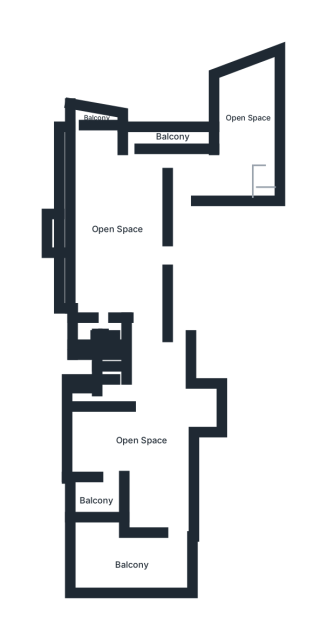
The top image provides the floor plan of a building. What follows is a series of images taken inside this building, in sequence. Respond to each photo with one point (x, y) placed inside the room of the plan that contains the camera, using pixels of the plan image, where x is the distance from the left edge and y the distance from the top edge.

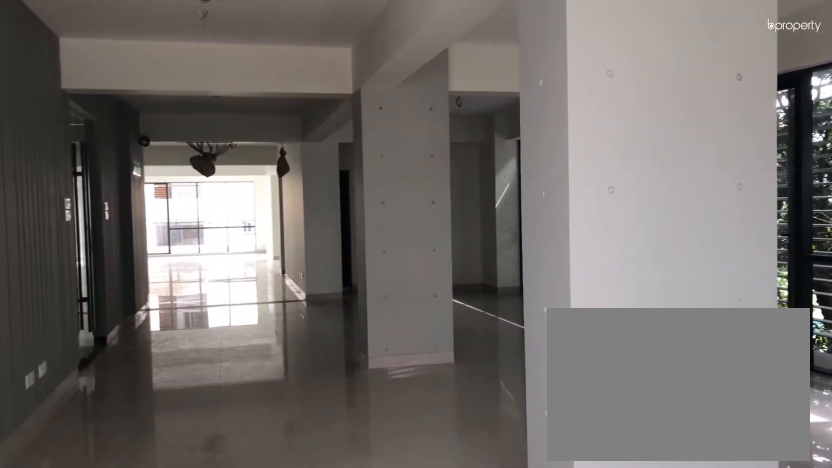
(122, 235)
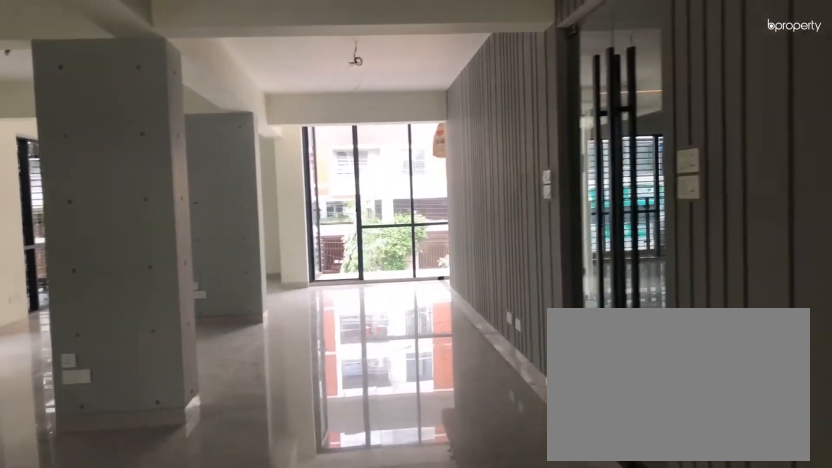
(122, 235)
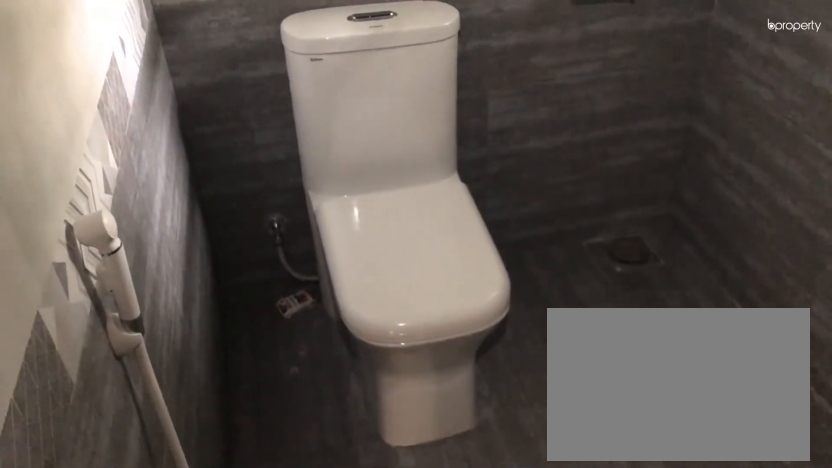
(83, 341)
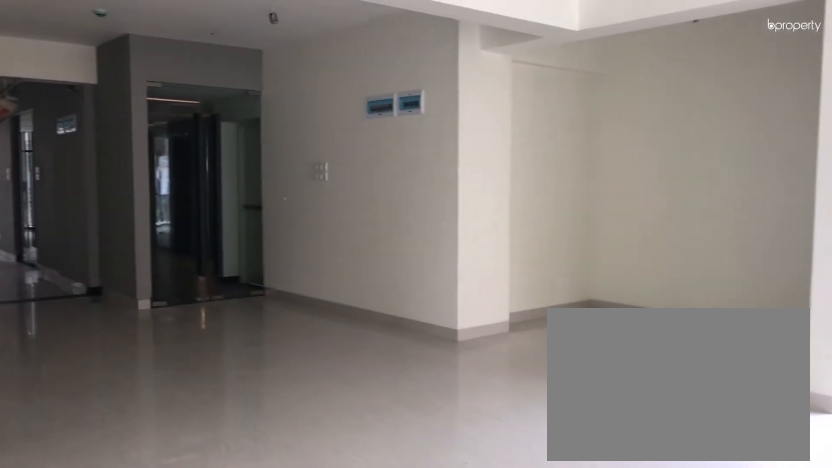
(138, 436)
